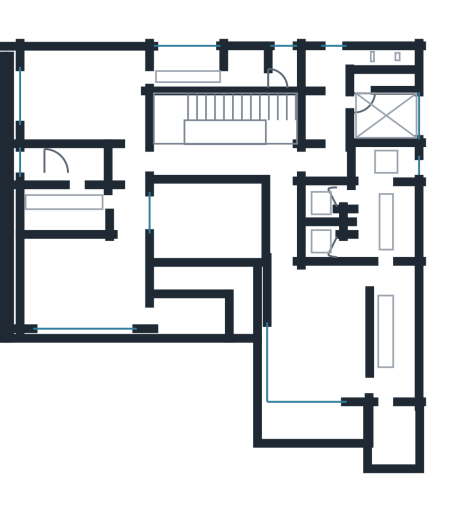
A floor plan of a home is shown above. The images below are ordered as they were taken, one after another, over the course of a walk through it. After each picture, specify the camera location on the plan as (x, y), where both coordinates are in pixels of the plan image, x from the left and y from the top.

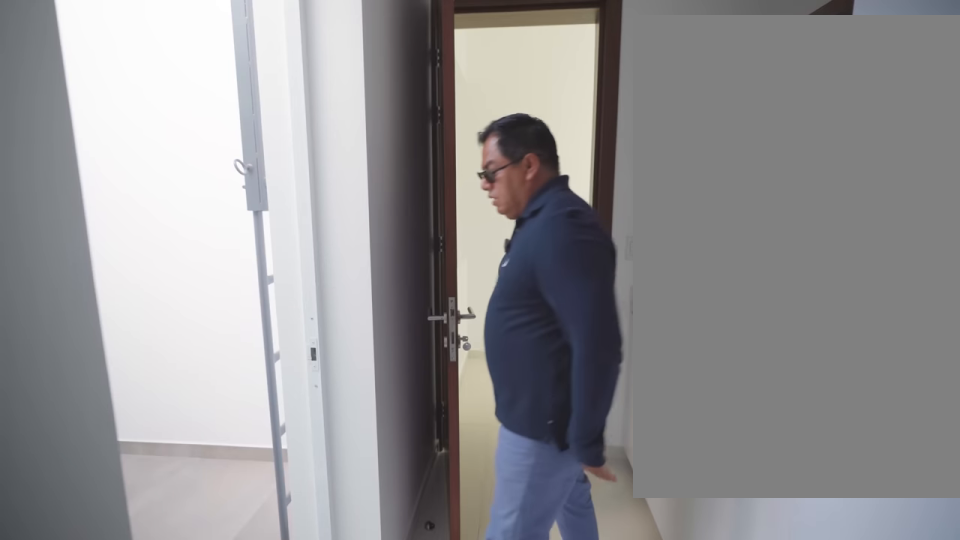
(331, 86)
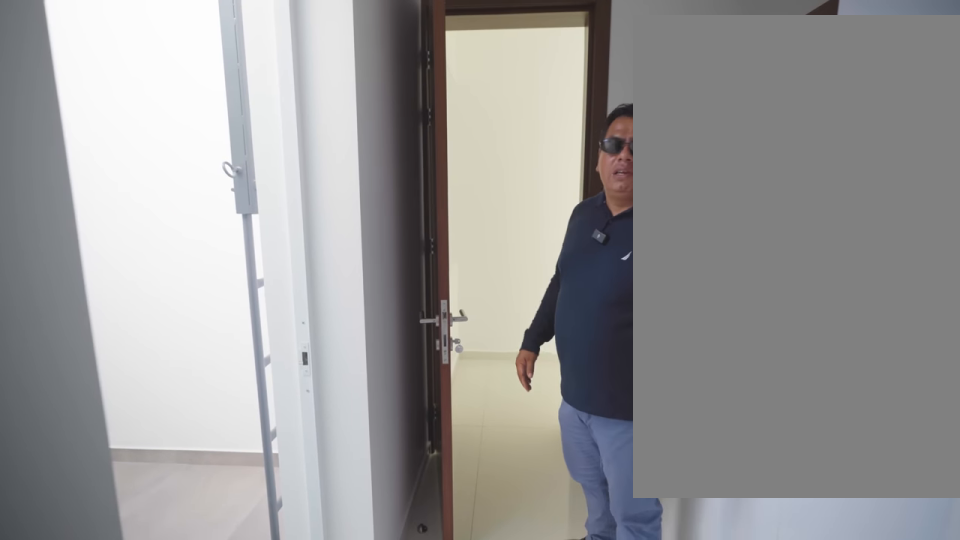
(331, 86)
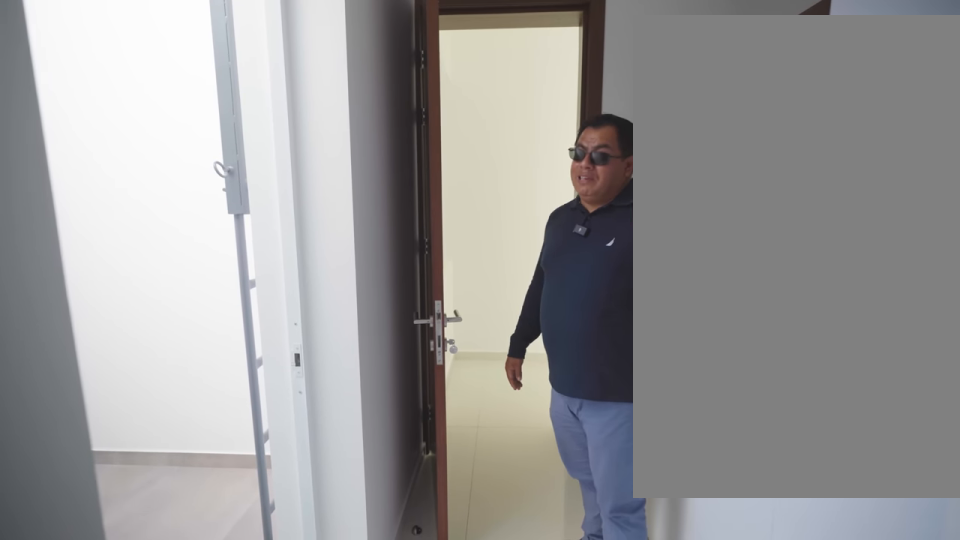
(331, 86)
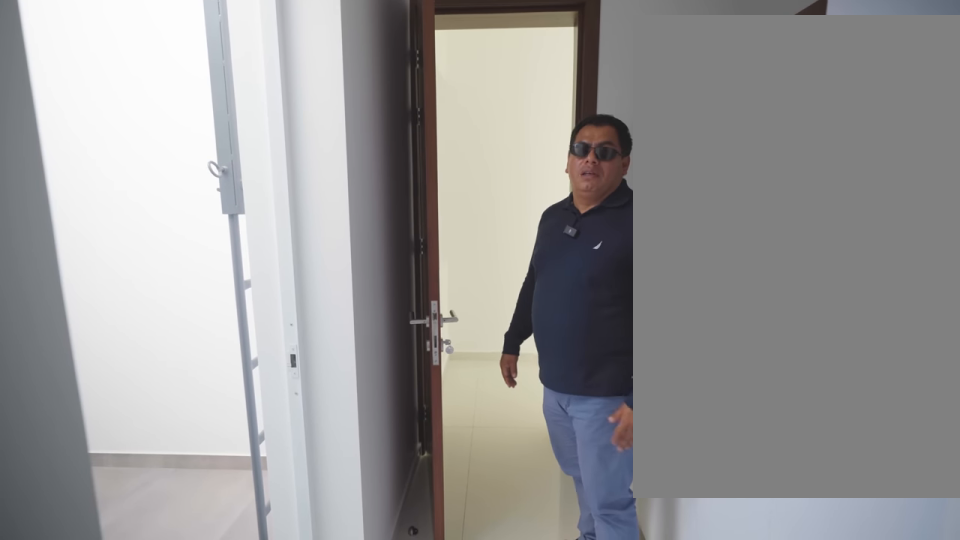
(332, 87)
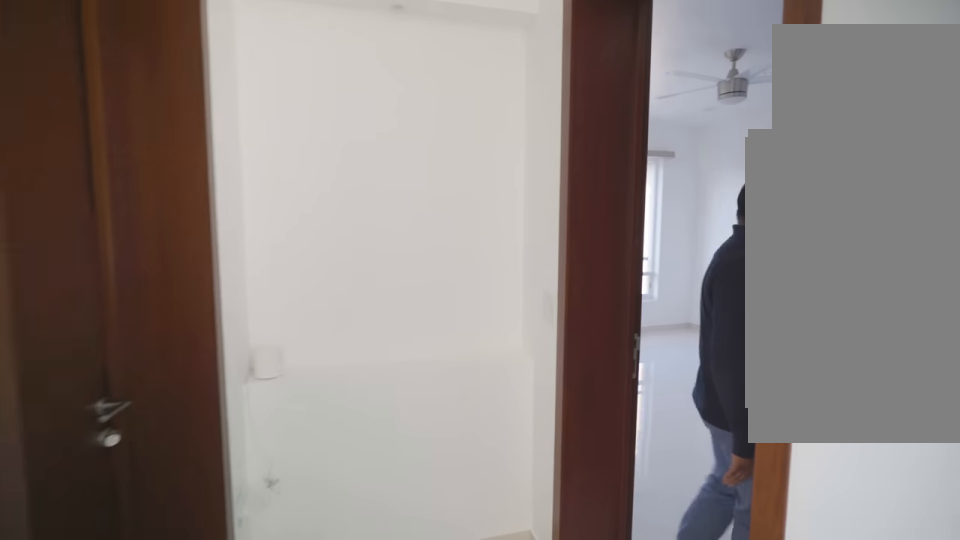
(132, 137)
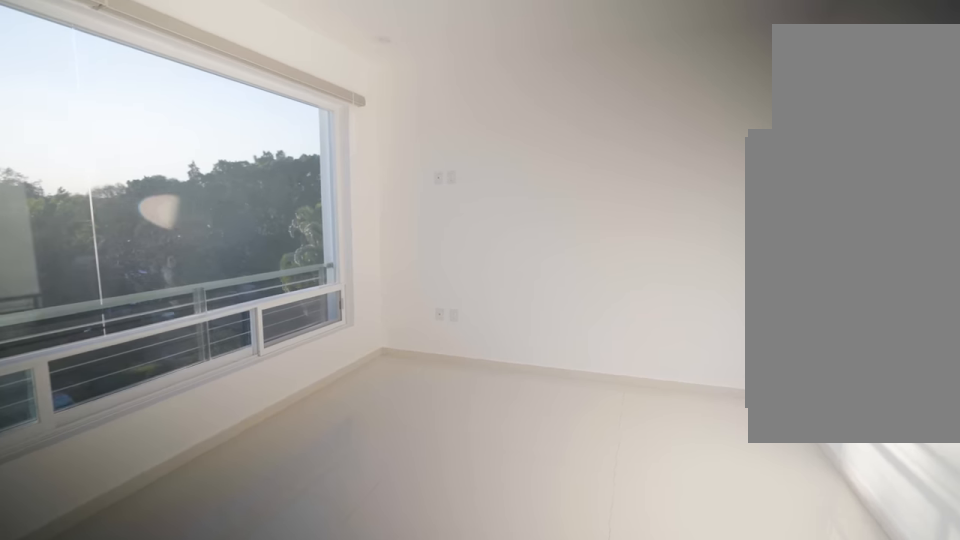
(128, 240)
